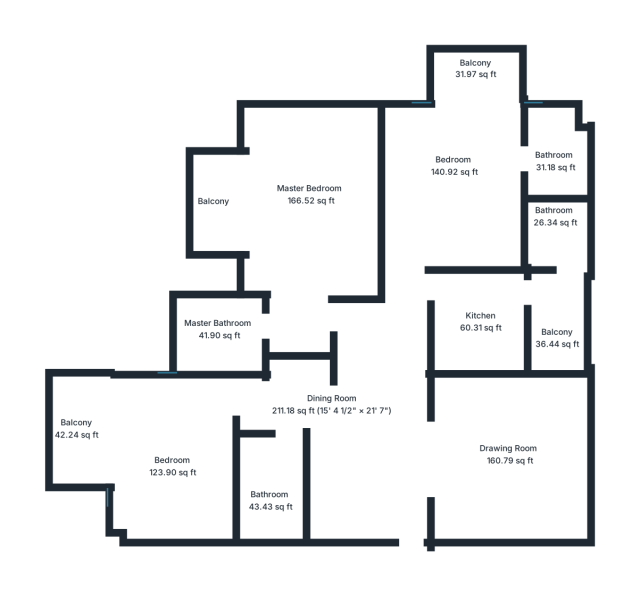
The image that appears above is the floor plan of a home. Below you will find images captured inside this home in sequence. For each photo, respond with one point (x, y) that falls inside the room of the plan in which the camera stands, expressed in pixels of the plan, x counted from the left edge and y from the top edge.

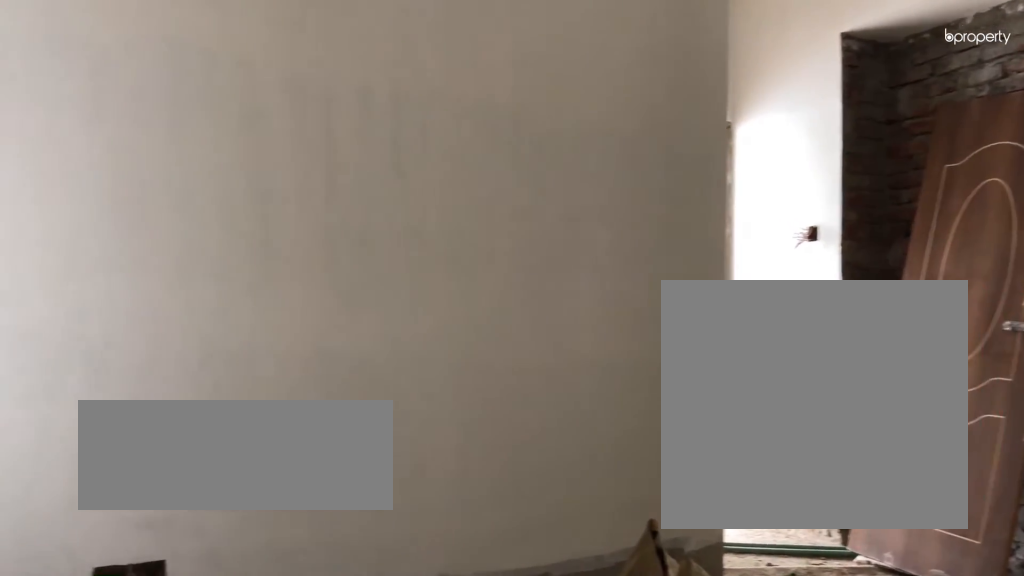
(362, 477)
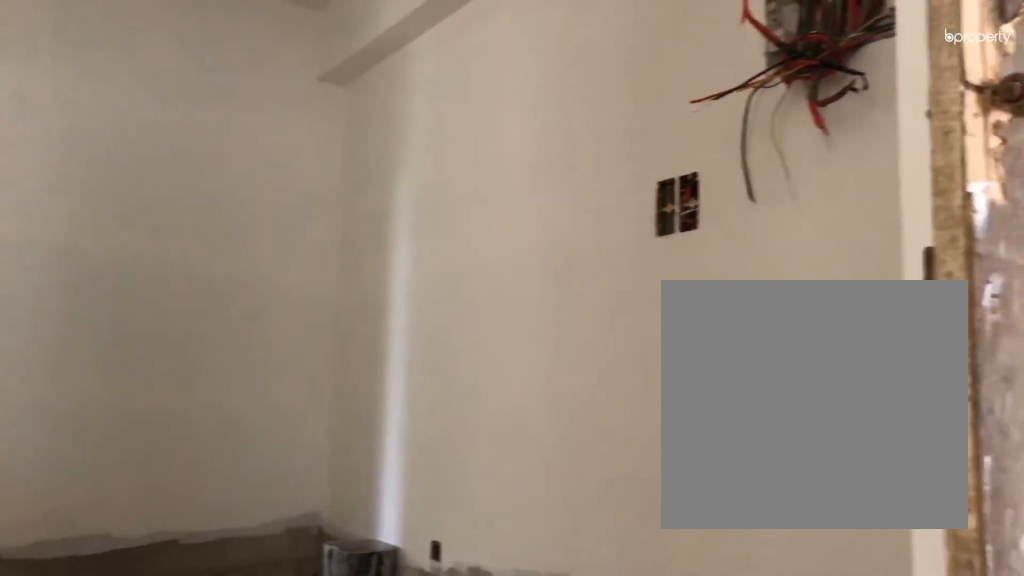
(511, 458)
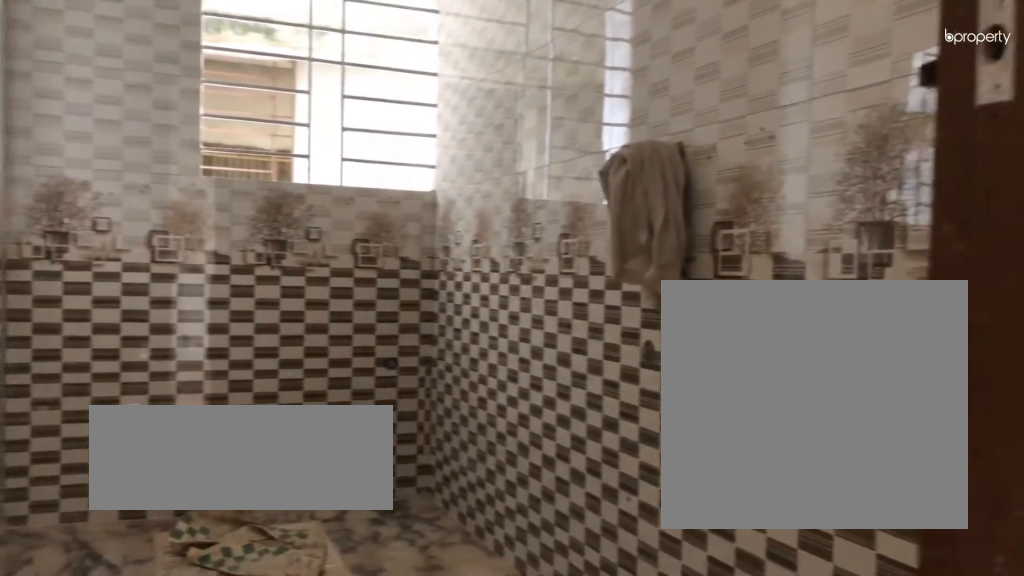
(269, 501)
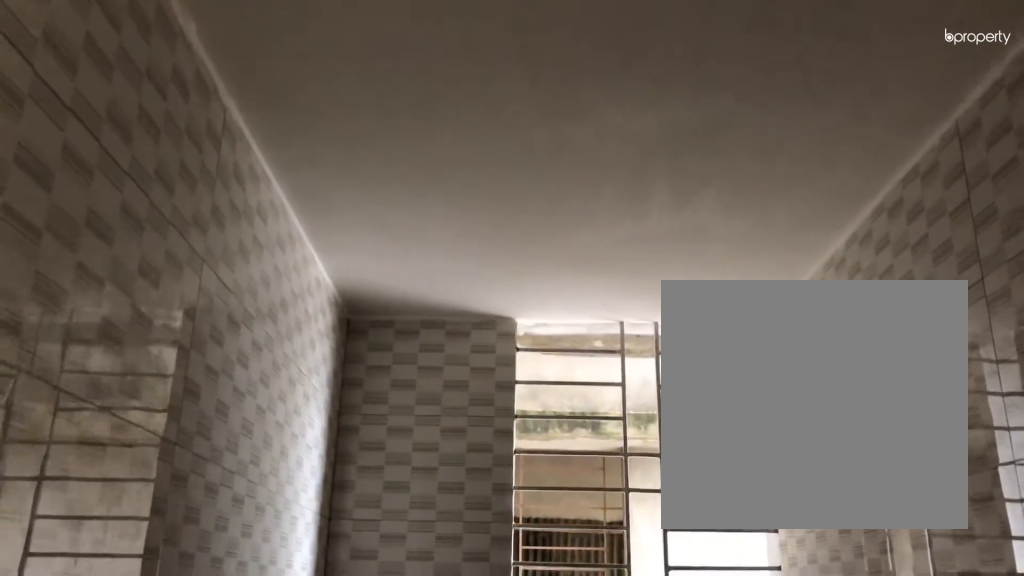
(269, 501)
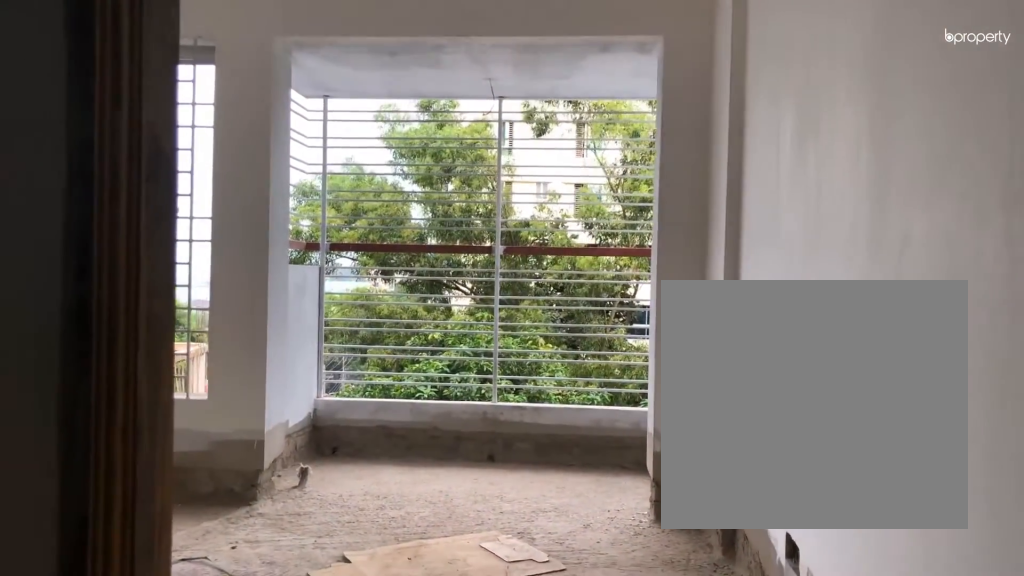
(173, 465)
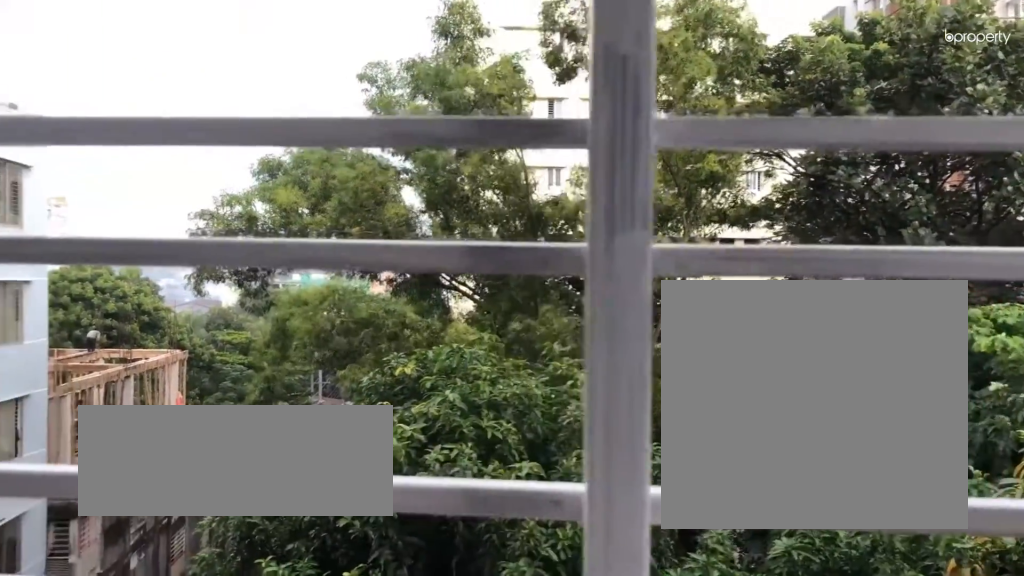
(78, 425)
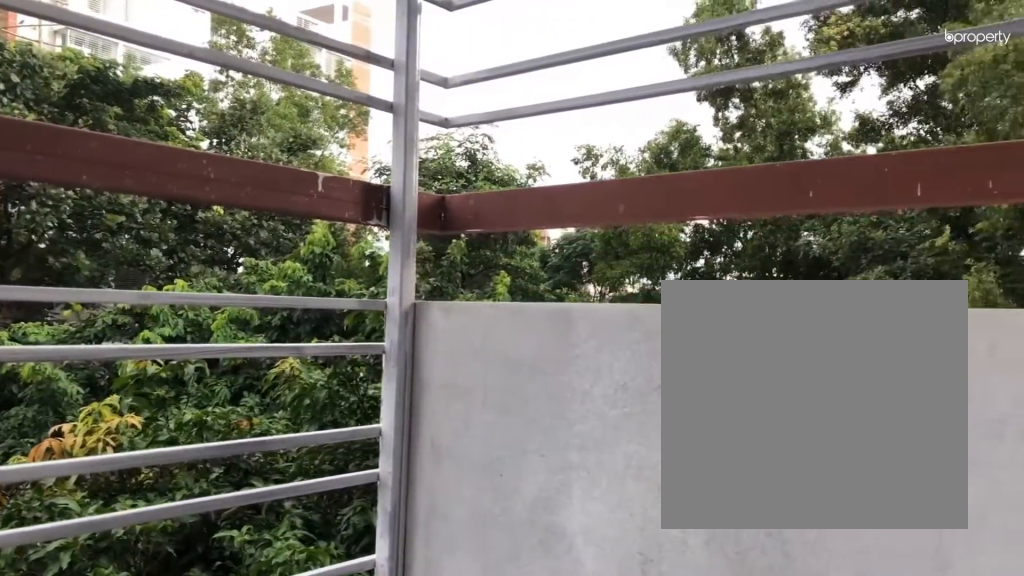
(78, 425)
